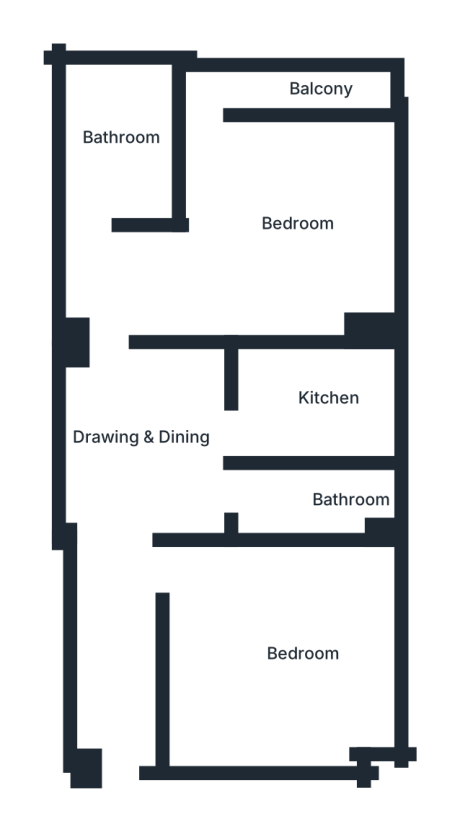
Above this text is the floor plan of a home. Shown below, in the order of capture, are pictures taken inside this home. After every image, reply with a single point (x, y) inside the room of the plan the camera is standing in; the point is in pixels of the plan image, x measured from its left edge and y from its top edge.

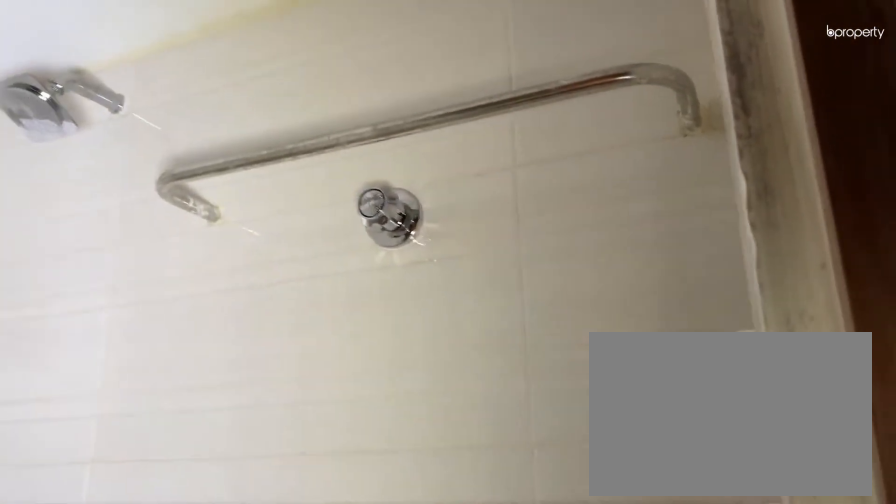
(324, 506)
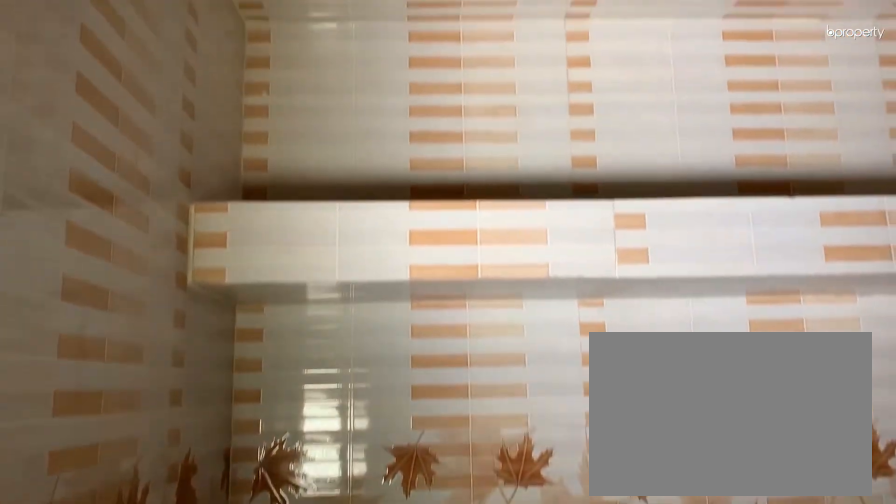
(319, 398)
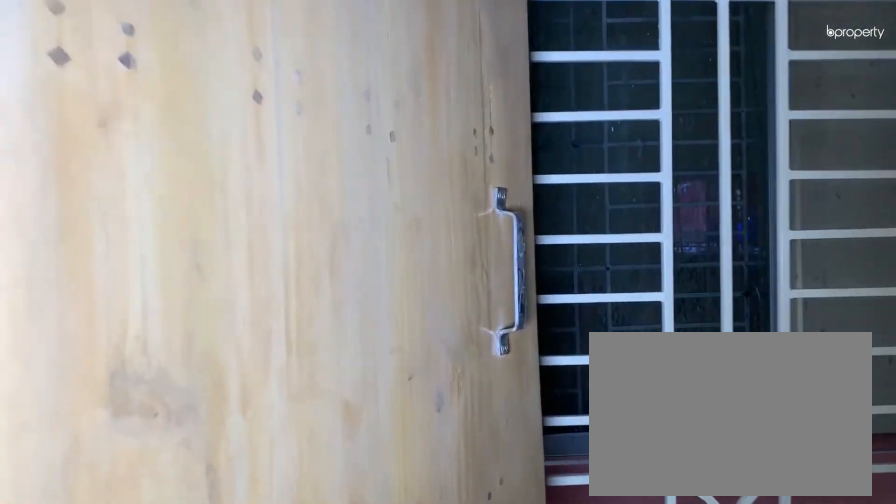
(315, 96)
